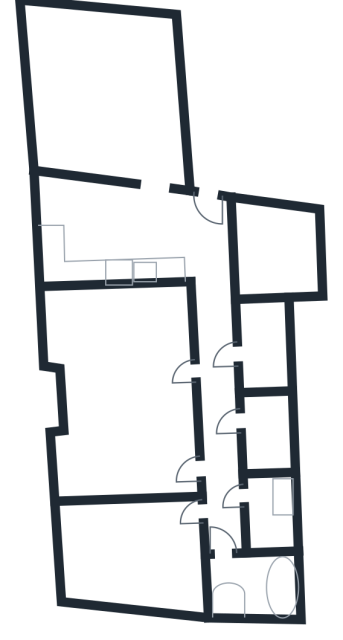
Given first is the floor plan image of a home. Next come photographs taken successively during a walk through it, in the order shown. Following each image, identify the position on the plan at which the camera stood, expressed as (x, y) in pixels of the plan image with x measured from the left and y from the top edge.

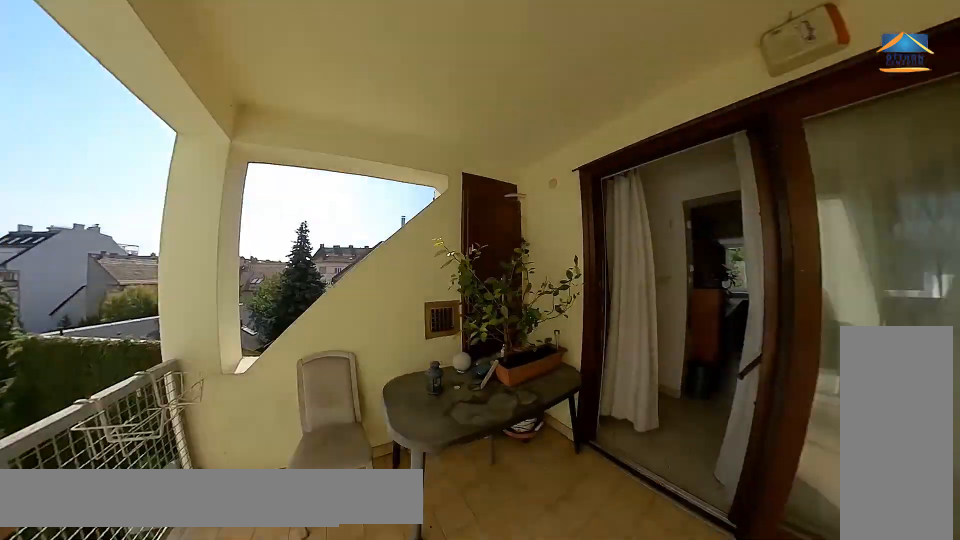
(264, 247)
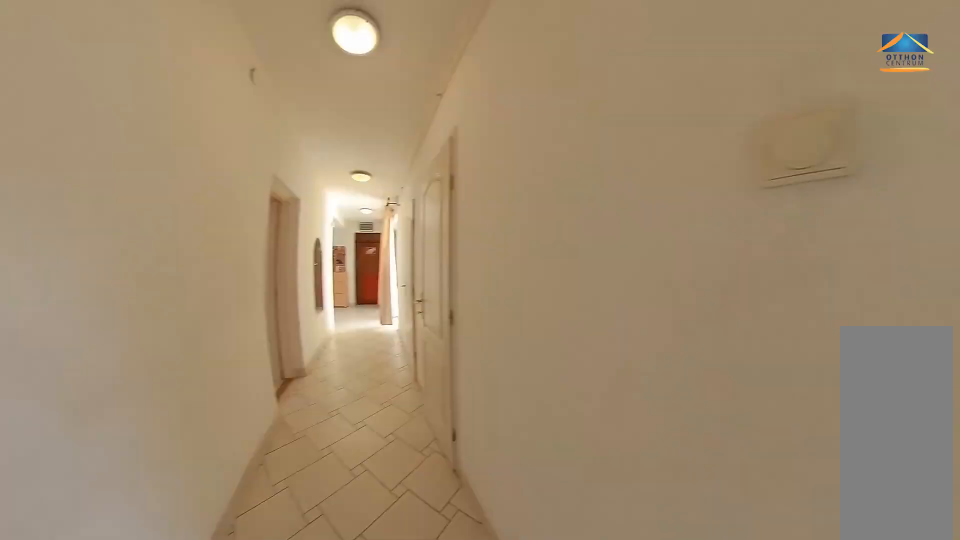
(257, 488)
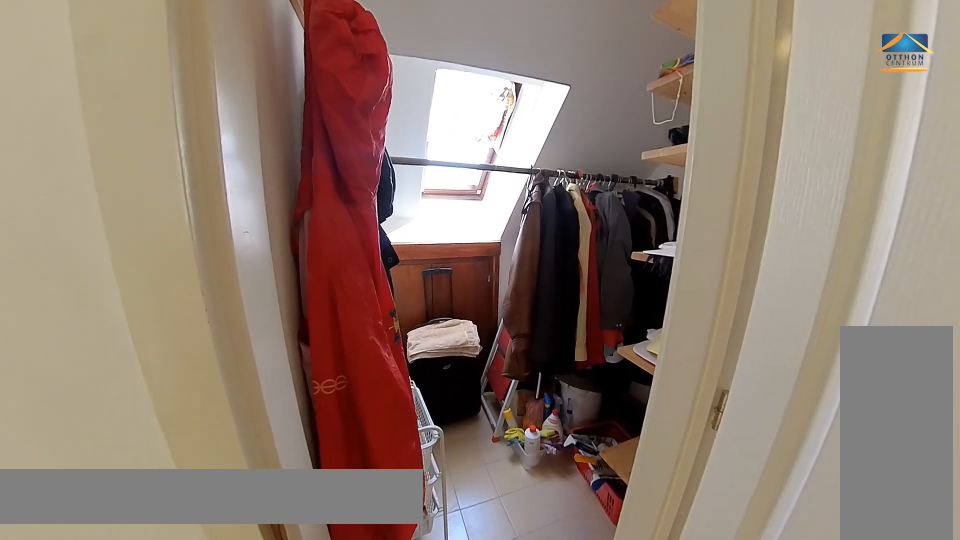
(225, 431)
